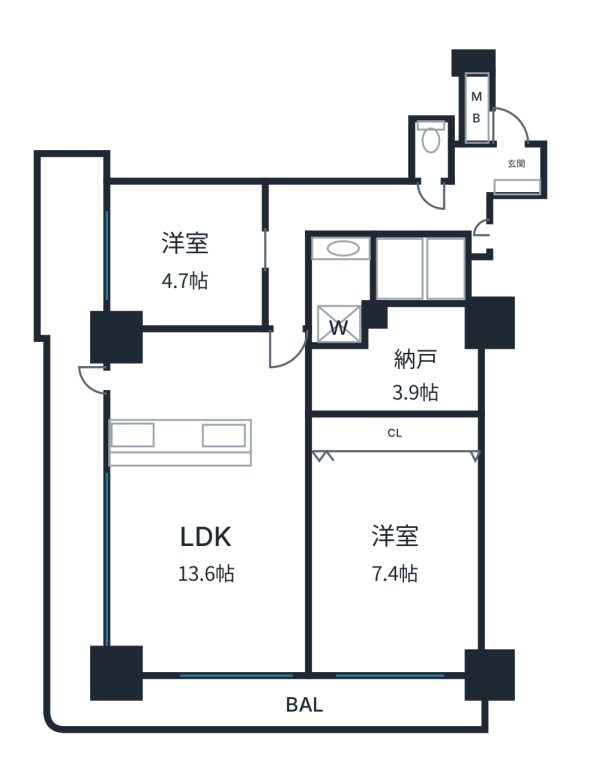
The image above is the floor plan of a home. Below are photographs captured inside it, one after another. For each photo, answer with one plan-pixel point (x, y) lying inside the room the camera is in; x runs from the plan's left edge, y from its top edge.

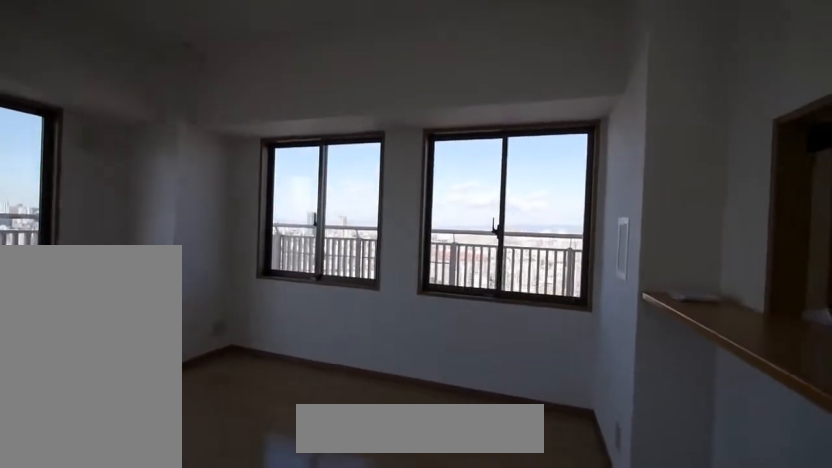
(208, 564)
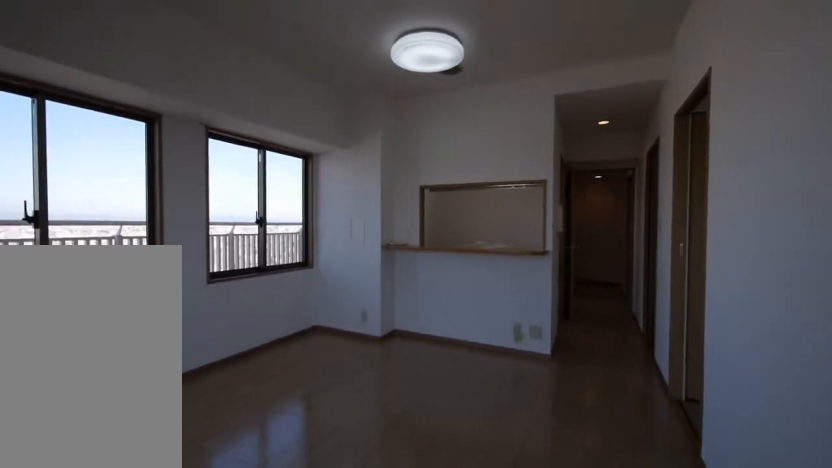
(208, 564)
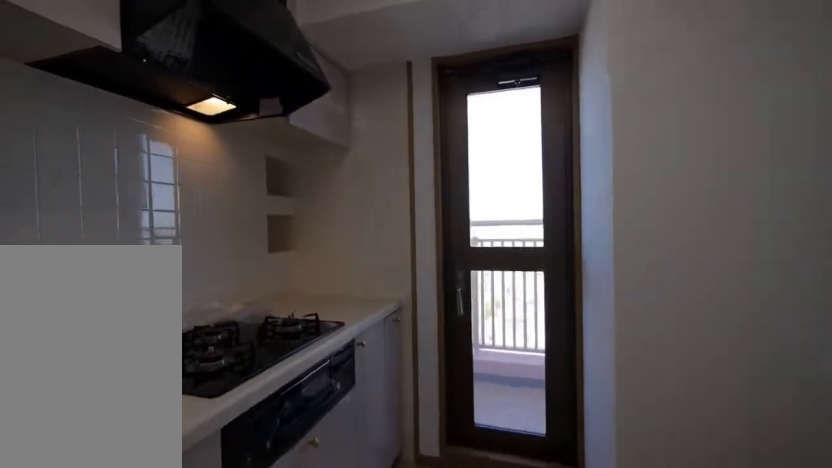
(208, 391)
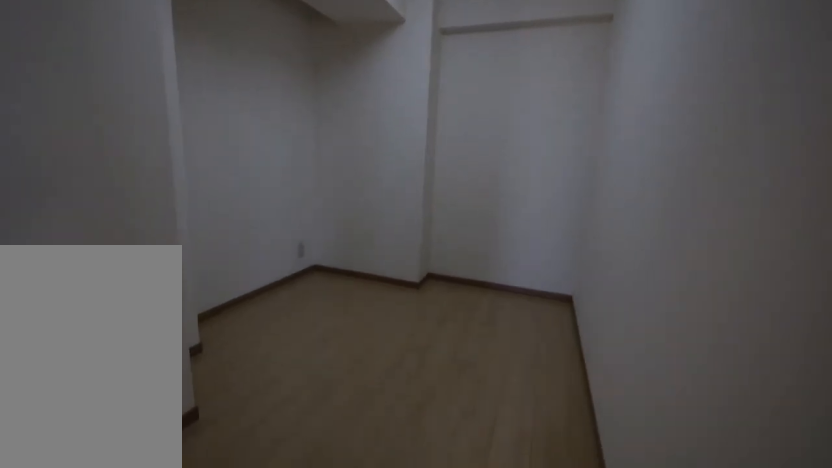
(378, 391)
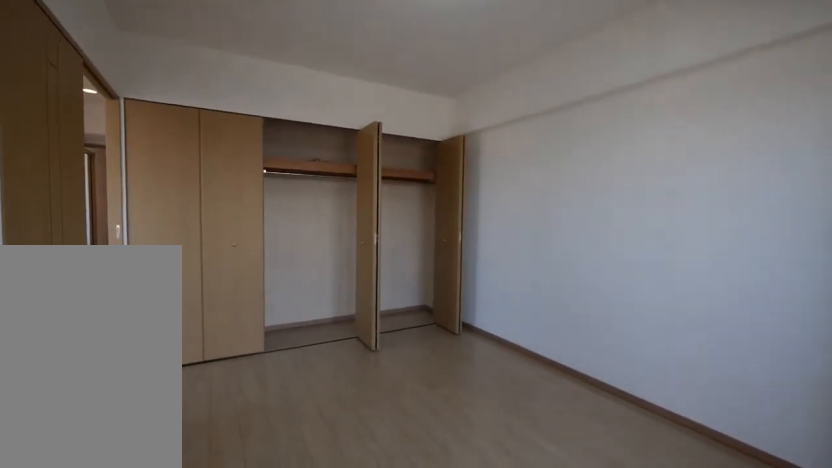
(378, 549)
